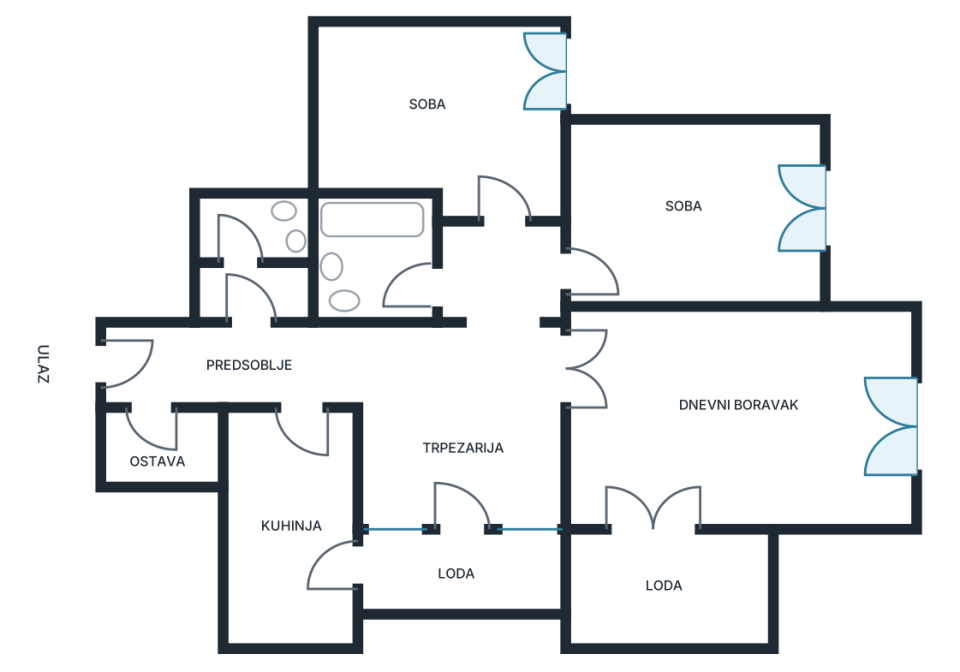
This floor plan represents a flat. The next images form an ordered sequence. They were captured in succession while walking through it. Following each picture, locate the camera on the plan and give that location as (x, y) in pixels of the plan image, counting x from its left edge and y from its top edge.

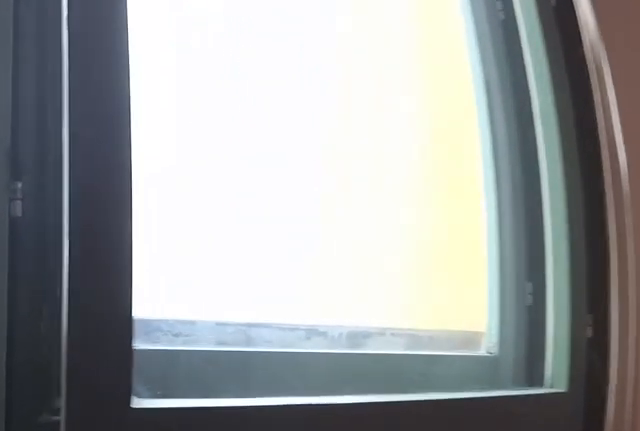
(820, 425)
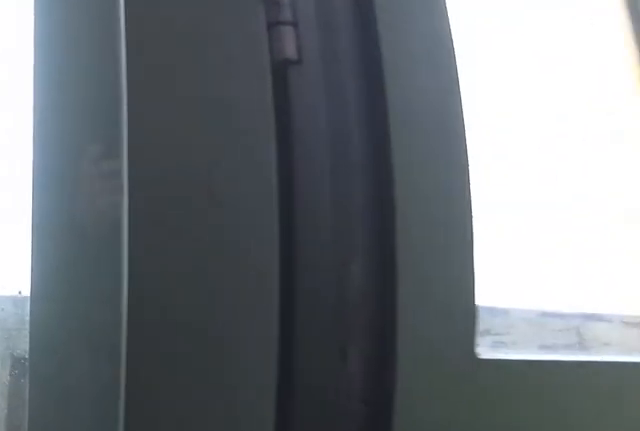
(832, 435)
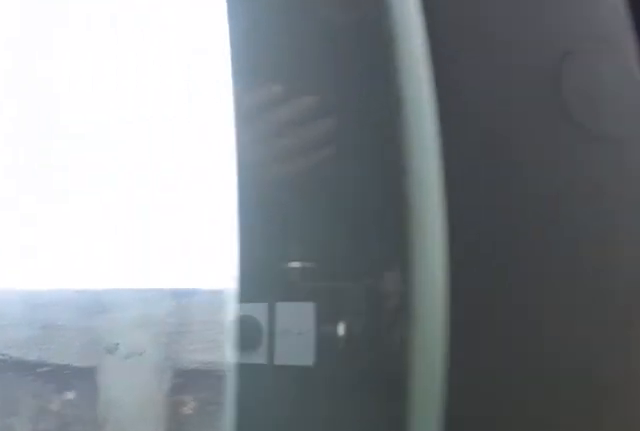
(835, 442)
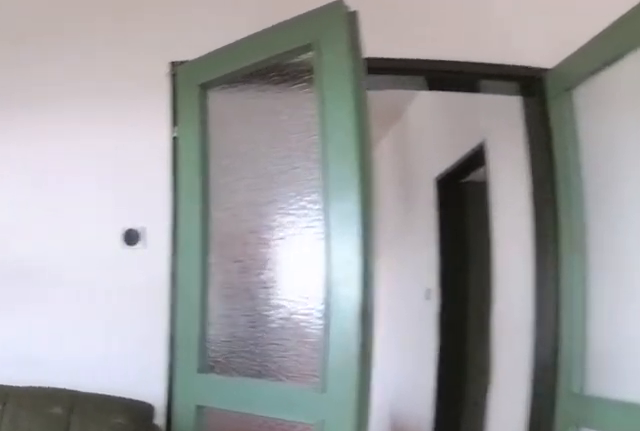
(695, 433)
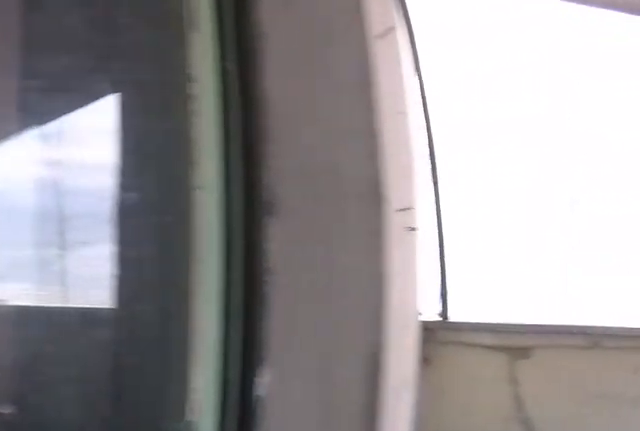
(650, 577)
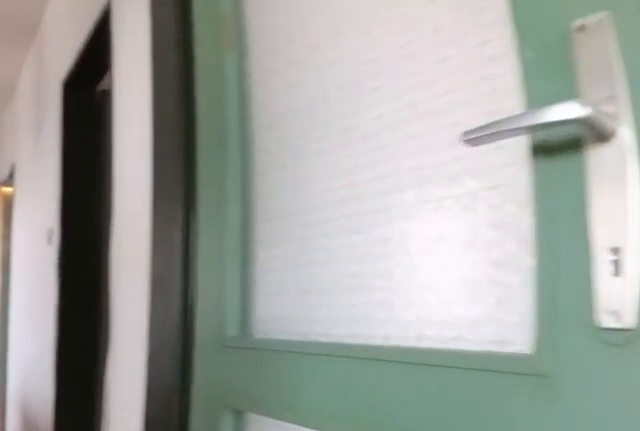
(639, 388)
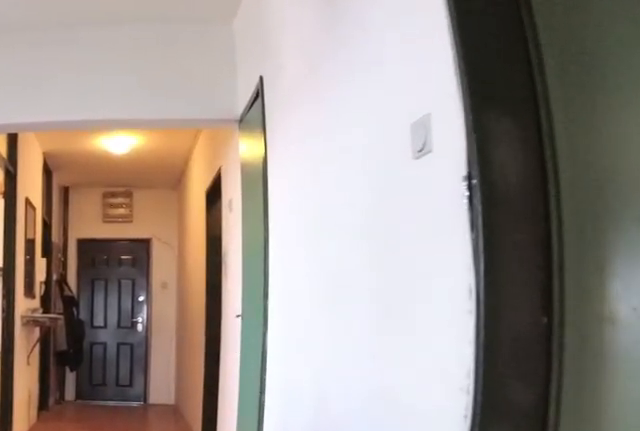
(563, 383)
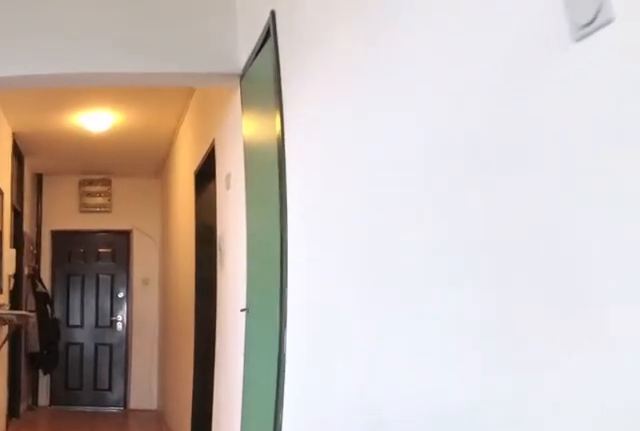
(536, 383)
